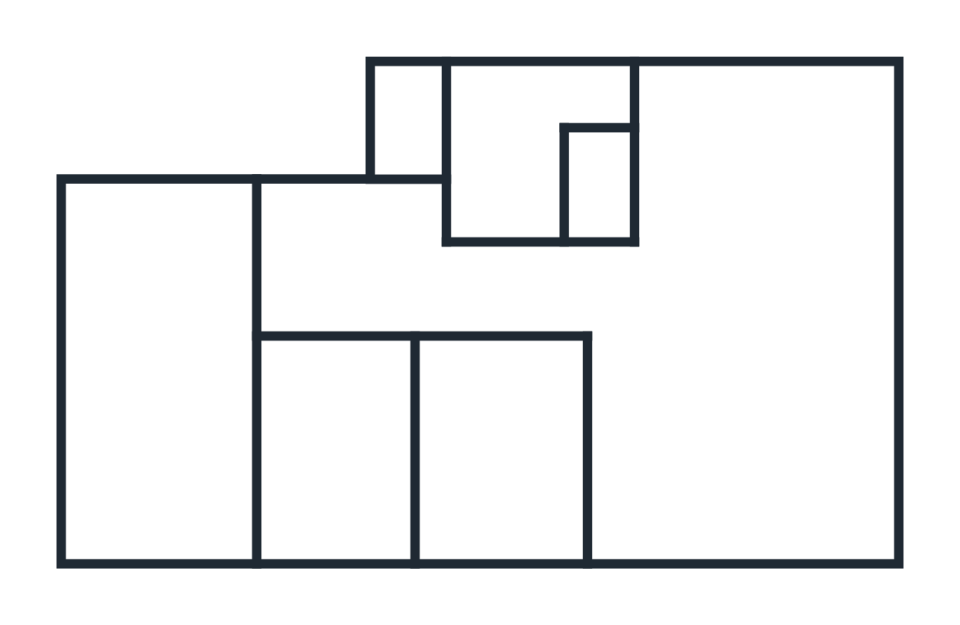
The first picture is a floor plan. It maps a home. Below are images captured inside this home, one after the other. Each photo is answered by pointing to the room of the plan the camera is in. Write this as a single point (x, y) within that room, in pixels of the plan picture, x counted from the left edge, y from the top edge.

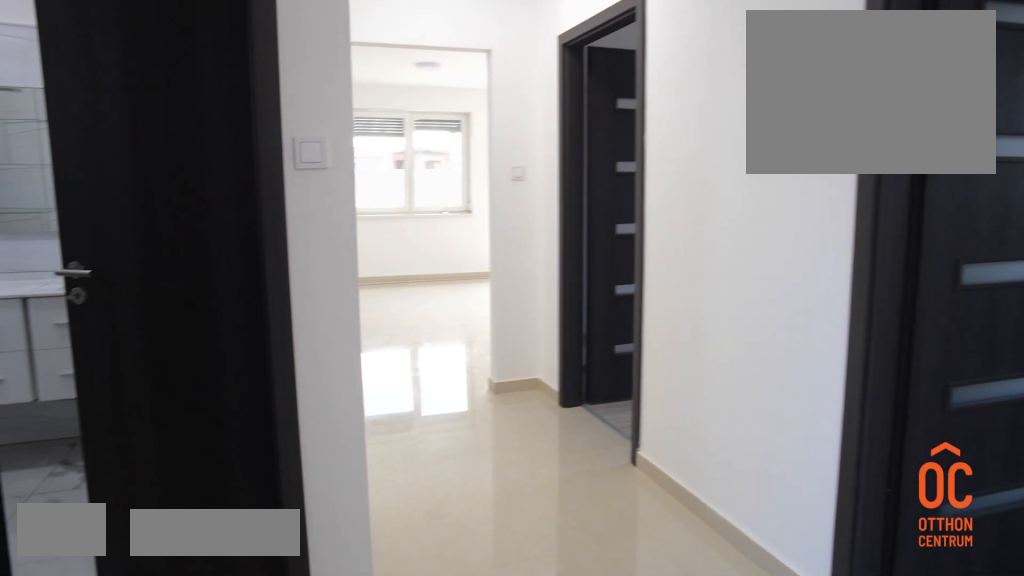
(358, 276)
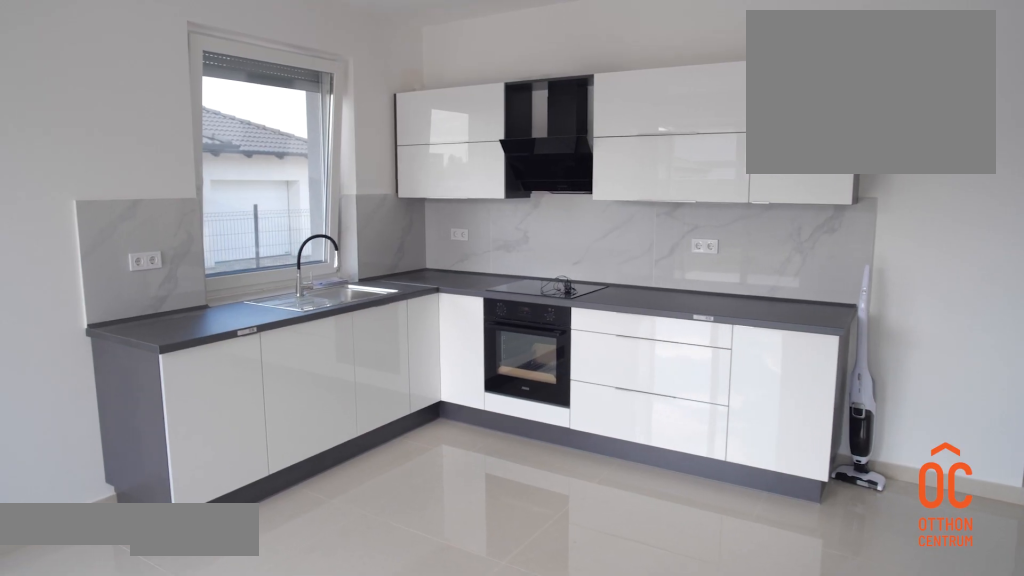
(664, 468)
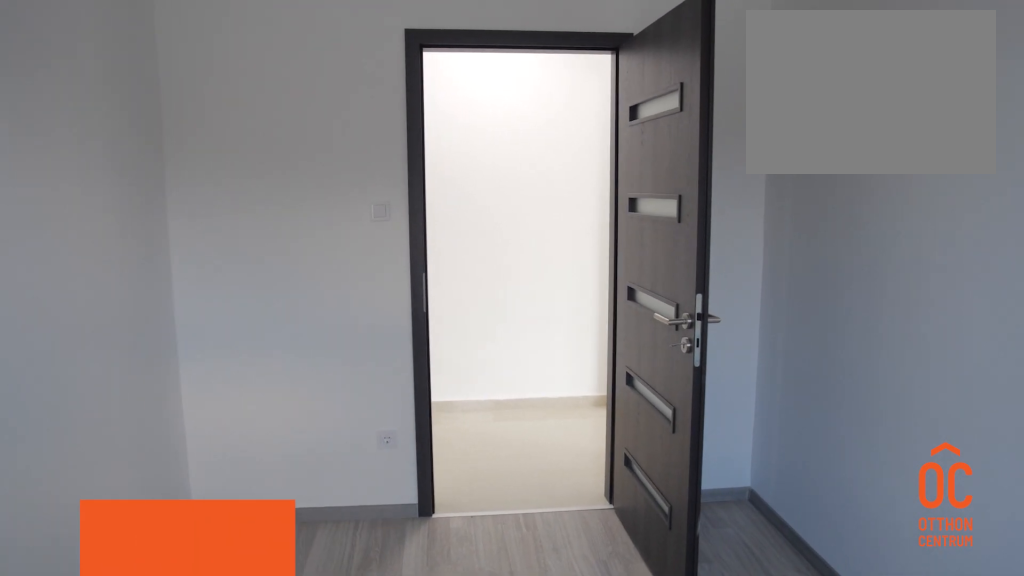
(498, 456)
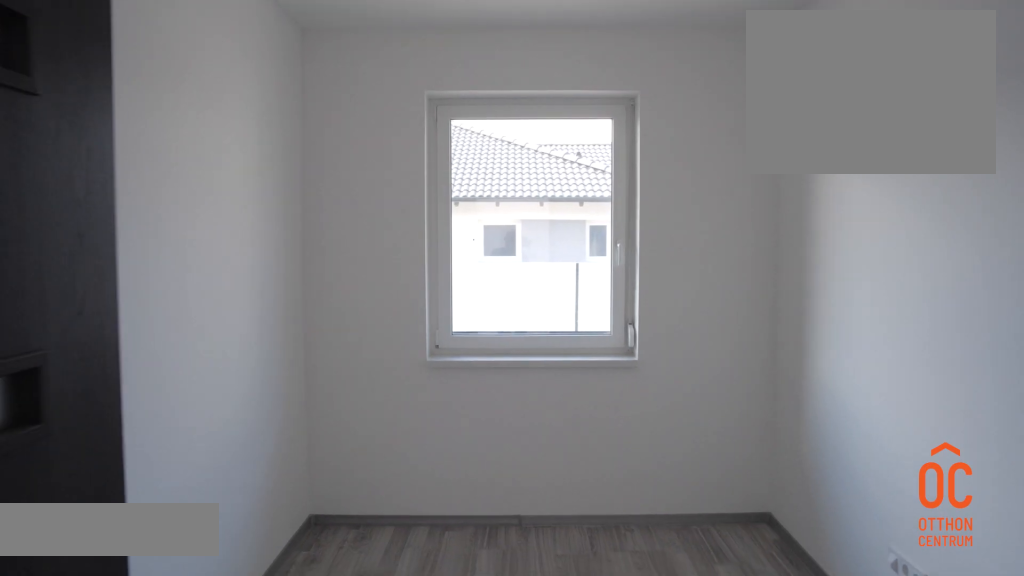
(332, 457)
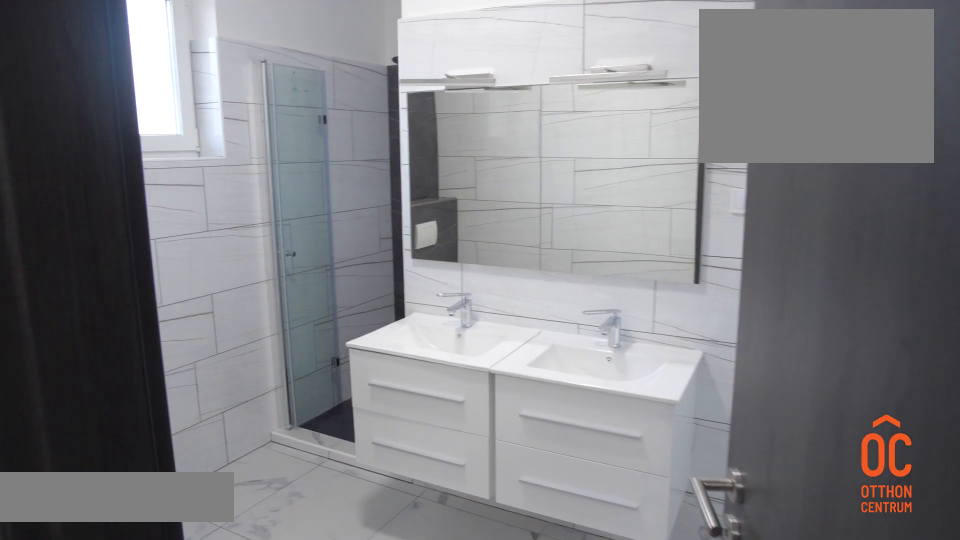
(501, 125)
